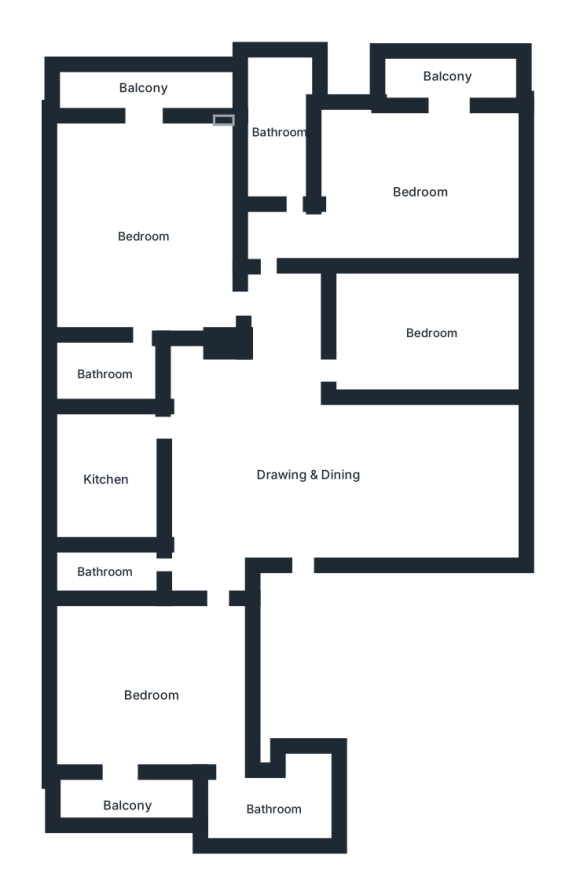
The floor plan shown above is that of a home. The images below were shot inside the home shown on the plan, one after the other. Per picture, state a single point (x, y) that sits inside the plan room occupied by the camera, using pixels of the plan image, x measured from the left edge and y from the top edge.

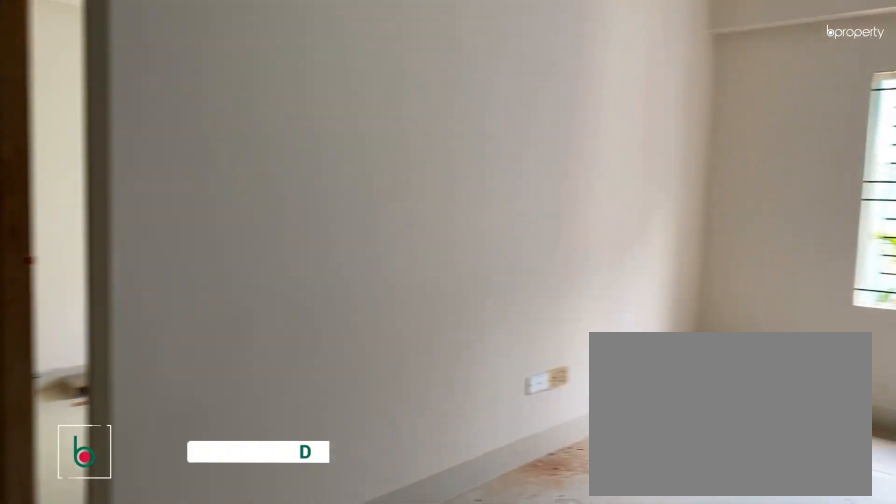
(309, 474)
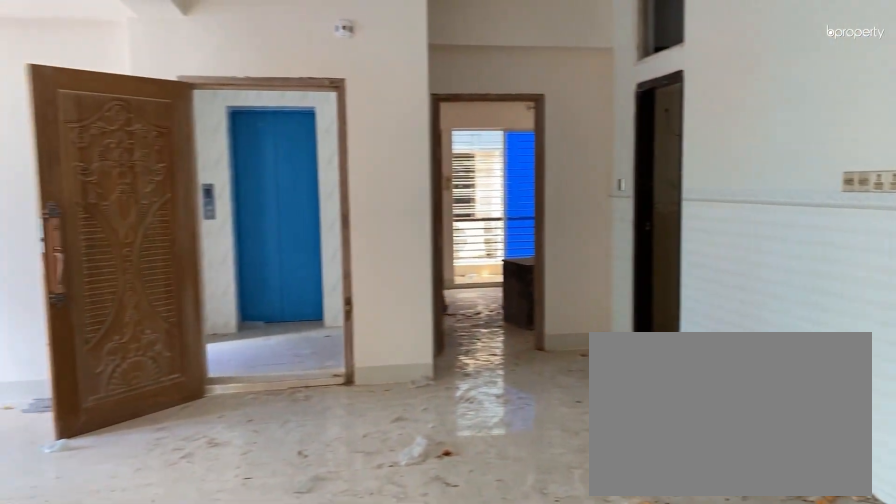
(309, 474)
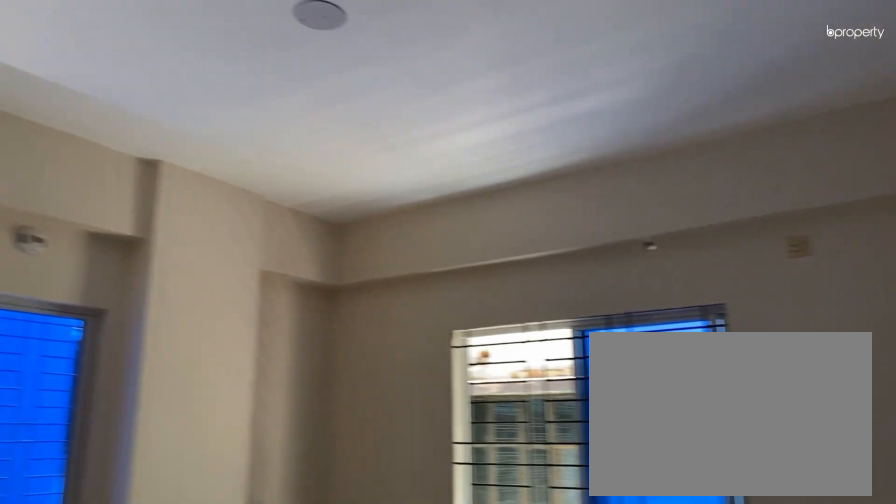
(152, 695)
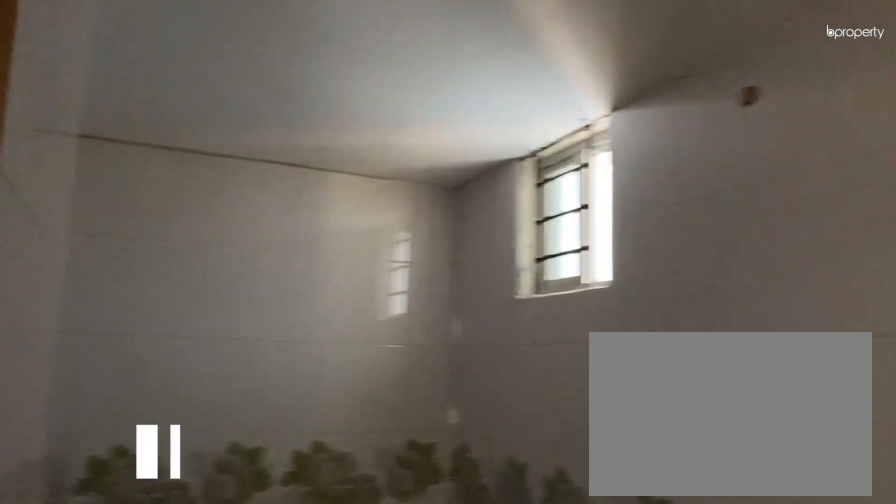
(272, 807)
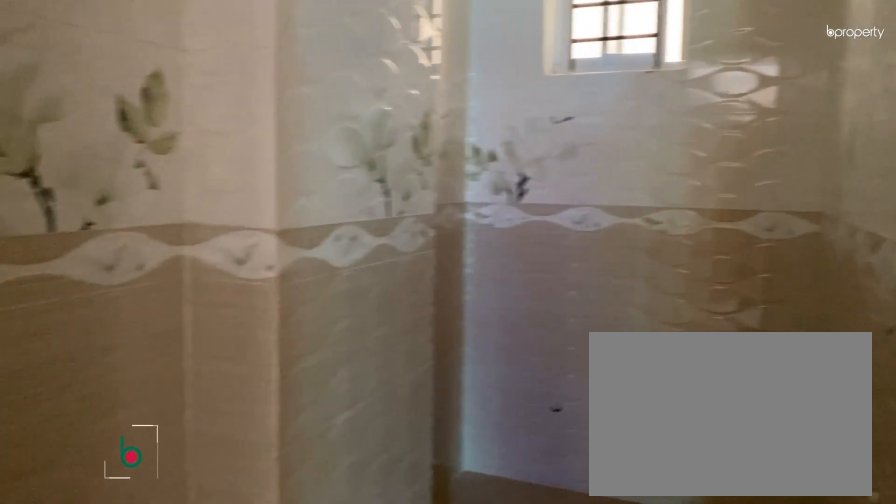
(101, 568)
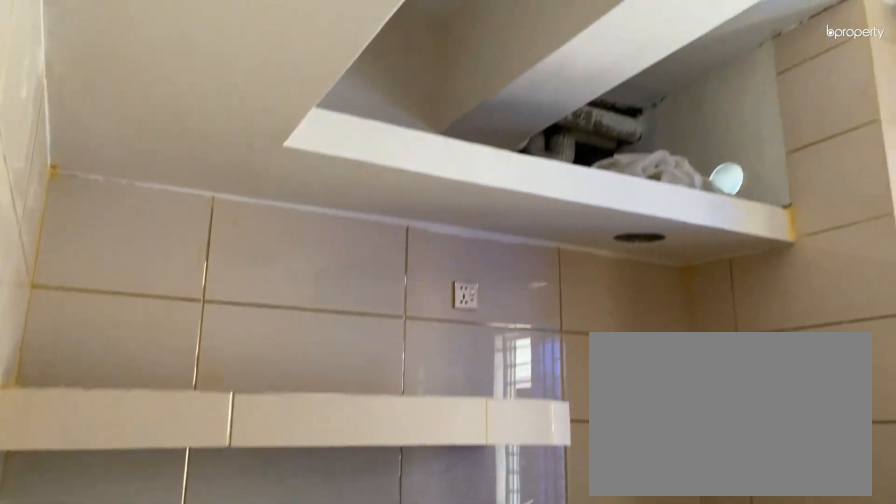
(107, 481)
